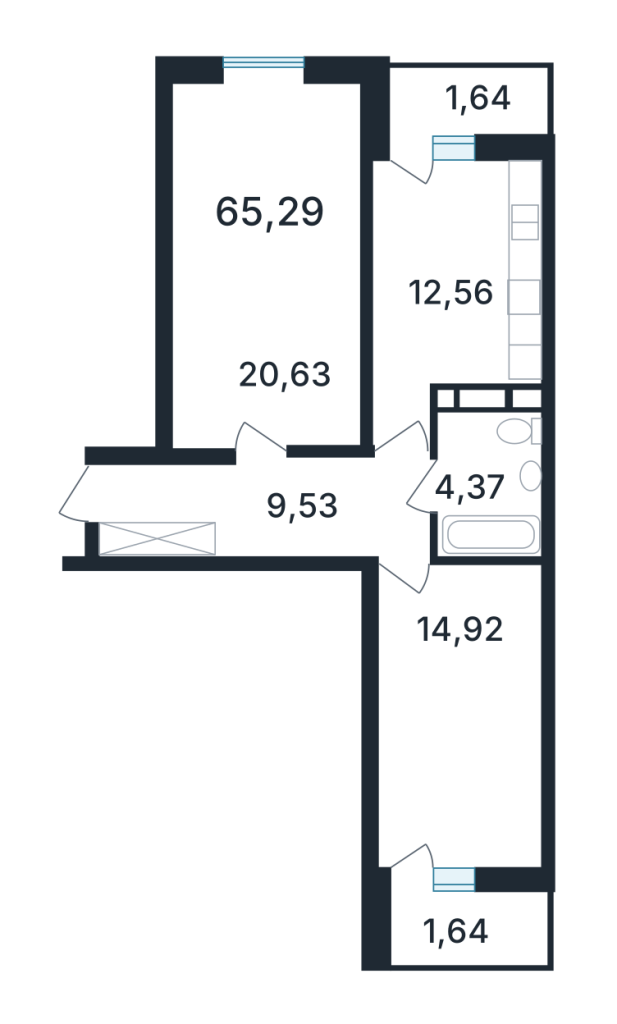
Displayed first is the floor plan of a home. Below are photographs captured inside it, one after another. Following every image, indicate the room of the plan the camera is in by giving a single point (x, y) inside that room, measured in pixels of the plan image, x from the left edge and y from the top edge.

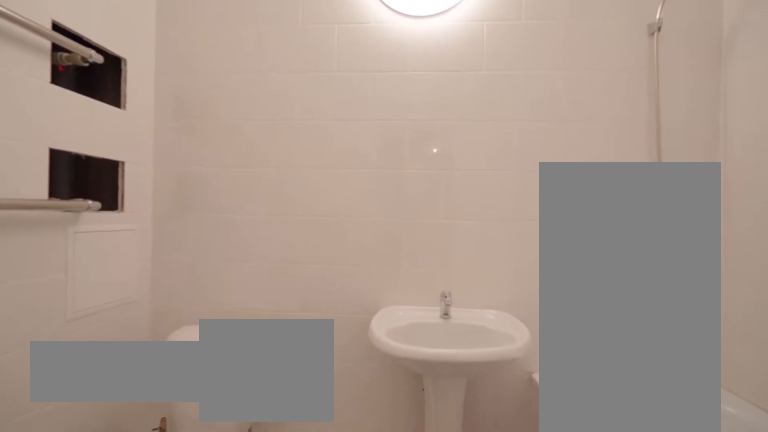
(490, 484)
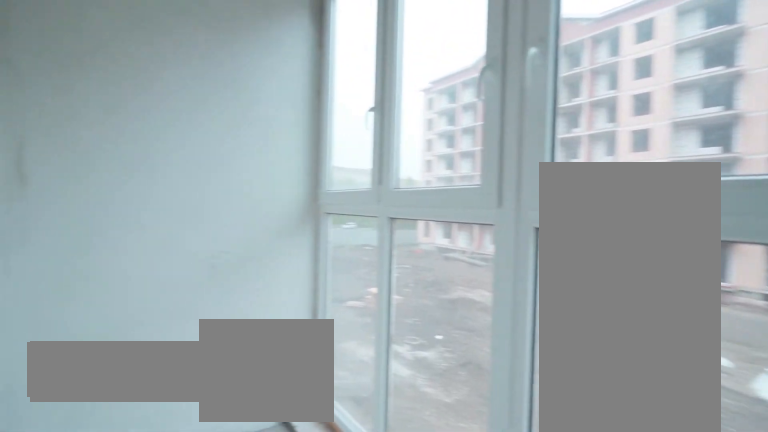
(467, 928)
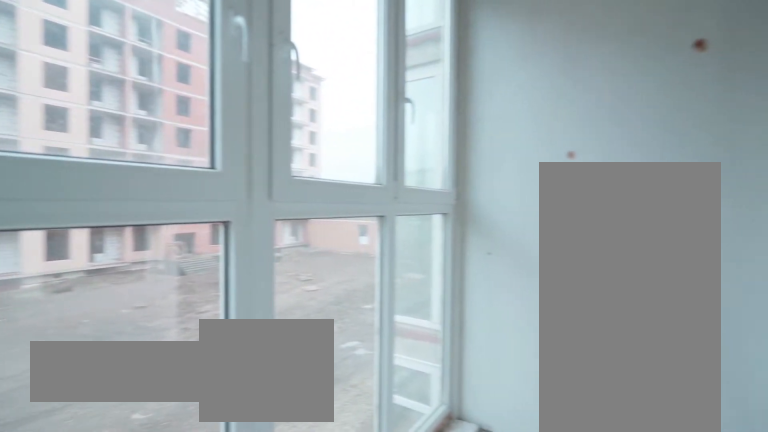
(467, 928)
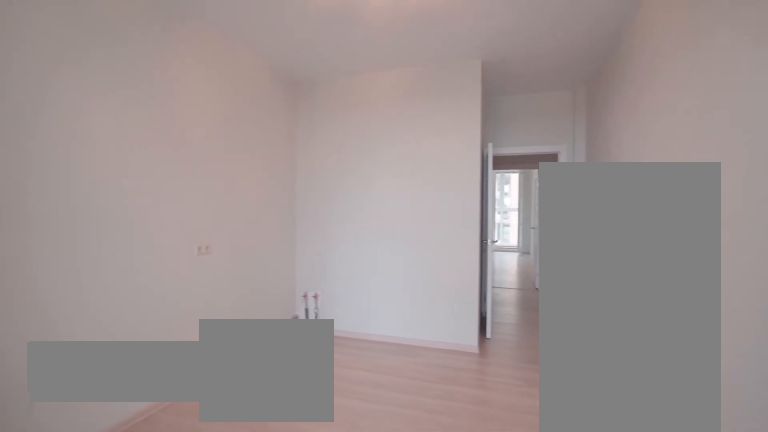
(449, 284)
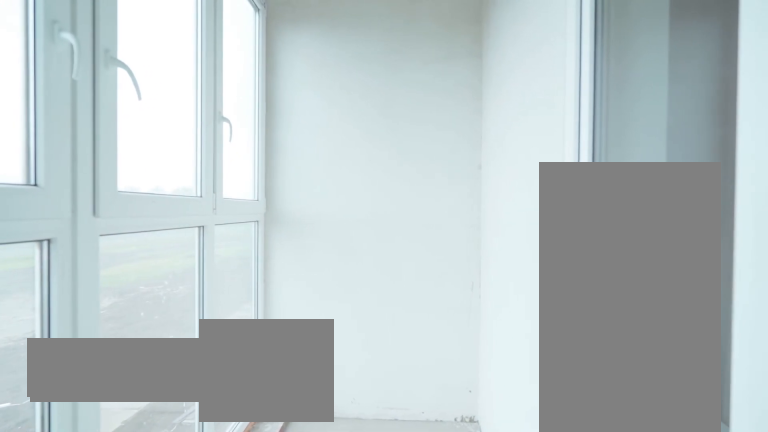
(467, 98)
